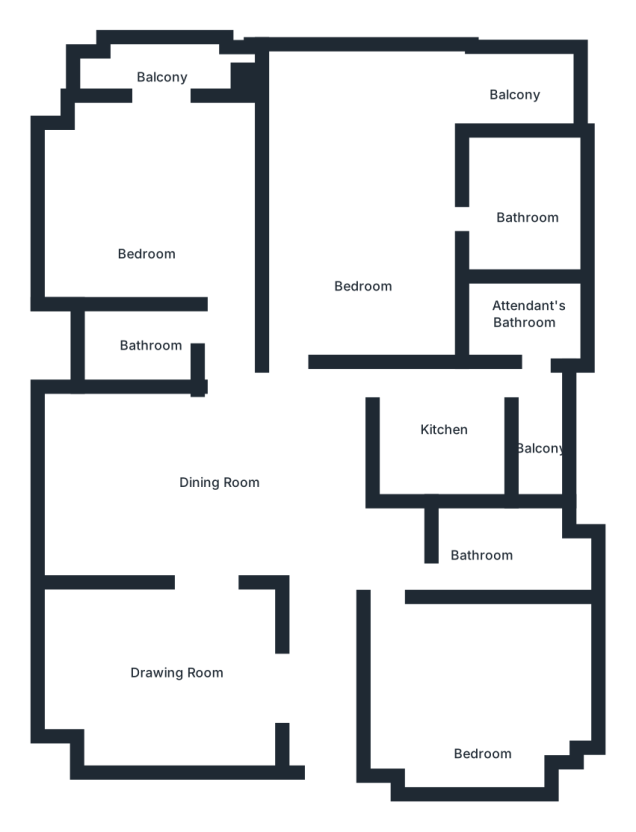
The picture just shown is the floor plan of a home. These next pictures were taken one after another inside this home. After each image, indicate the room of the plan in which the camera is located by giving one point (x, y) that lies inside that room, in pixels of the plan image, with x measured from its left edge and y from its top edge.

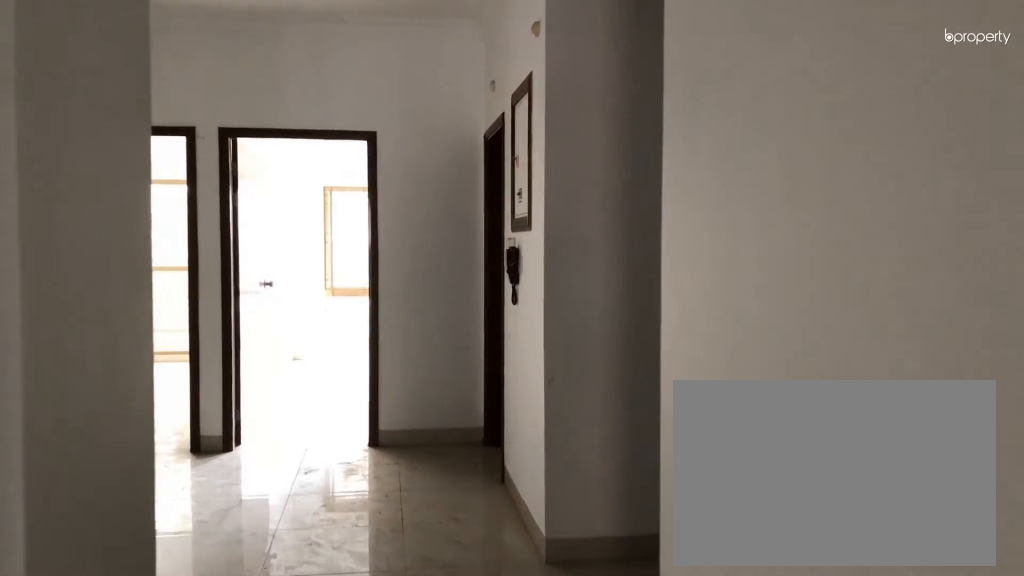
(323, 726)
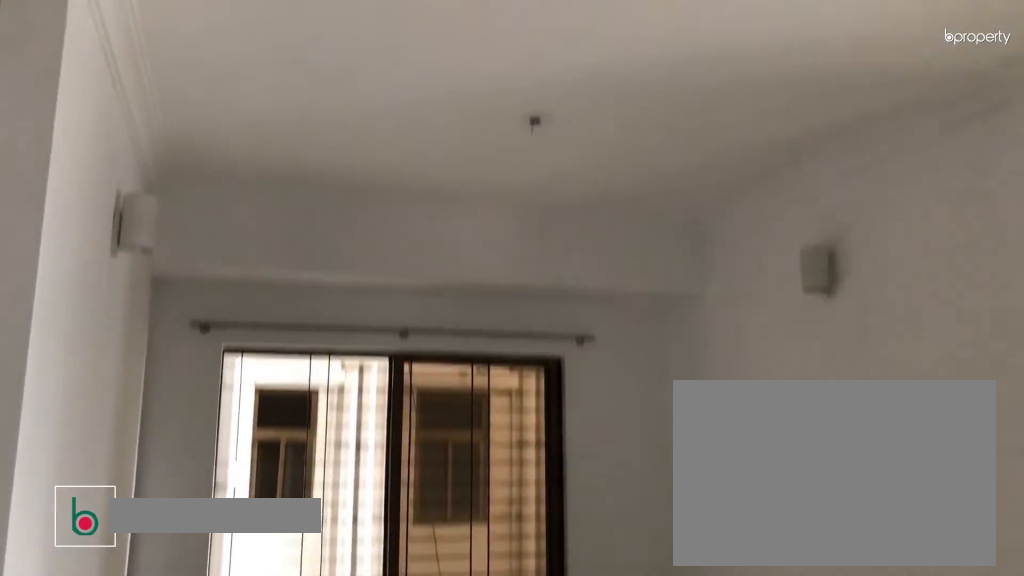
(220, 492)
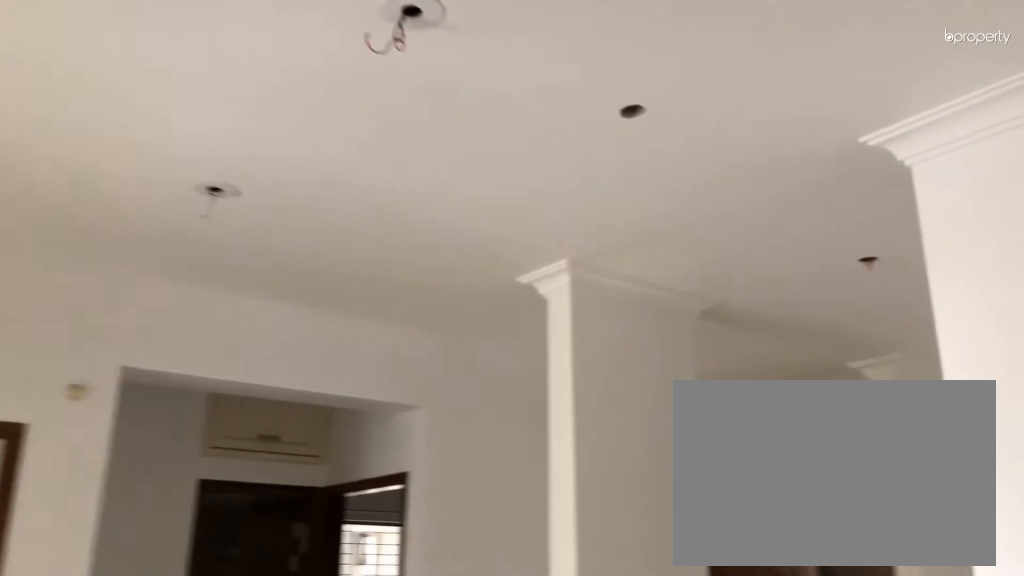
(220, 492)
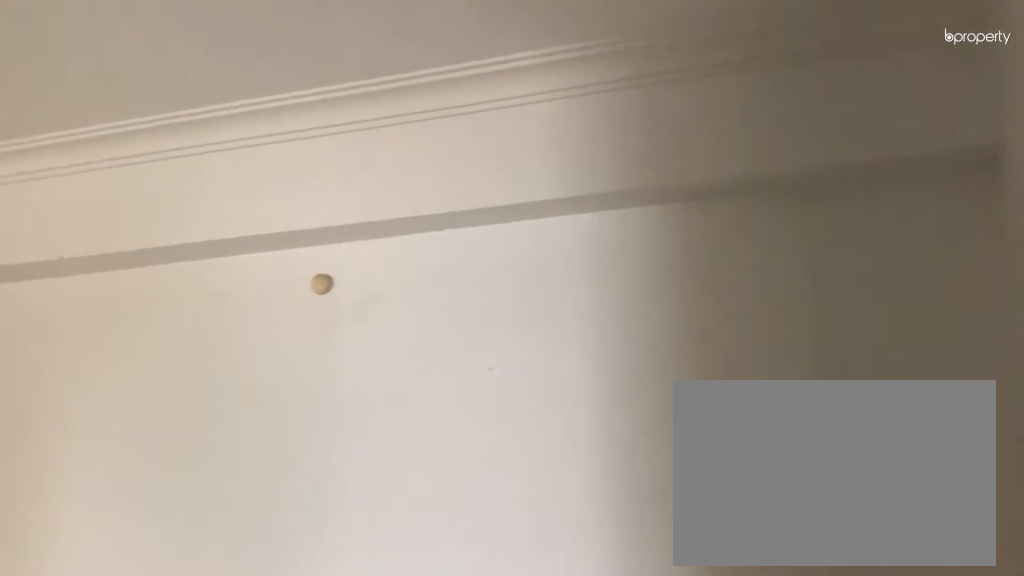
(180, 675)
